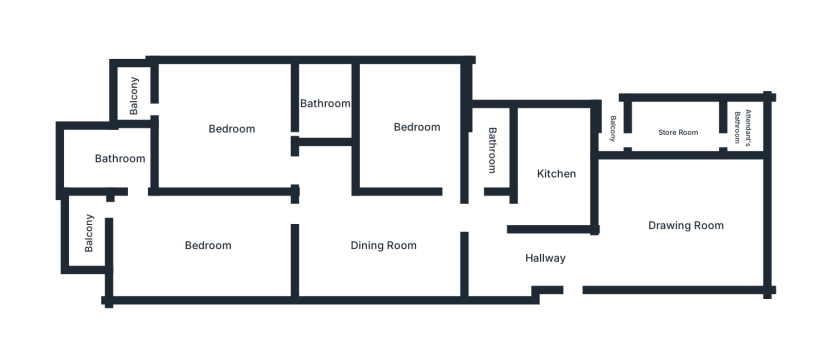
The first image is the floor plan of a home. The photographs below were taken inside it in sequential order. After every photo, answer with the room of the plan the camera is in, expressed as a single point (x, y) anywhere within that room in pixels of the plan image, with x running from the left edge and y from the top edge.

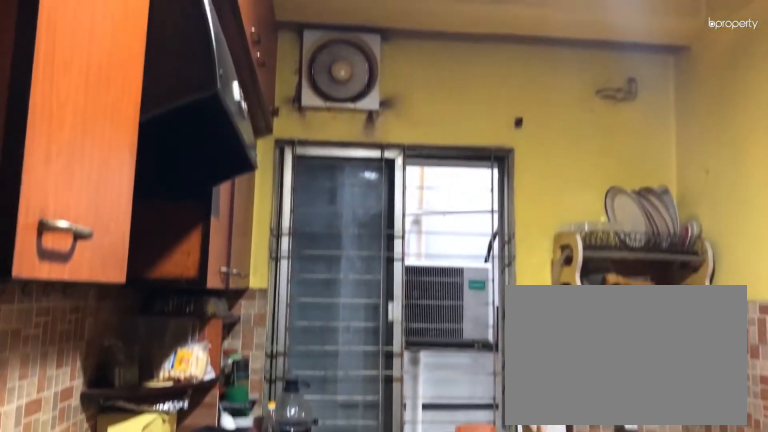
(557, 170)
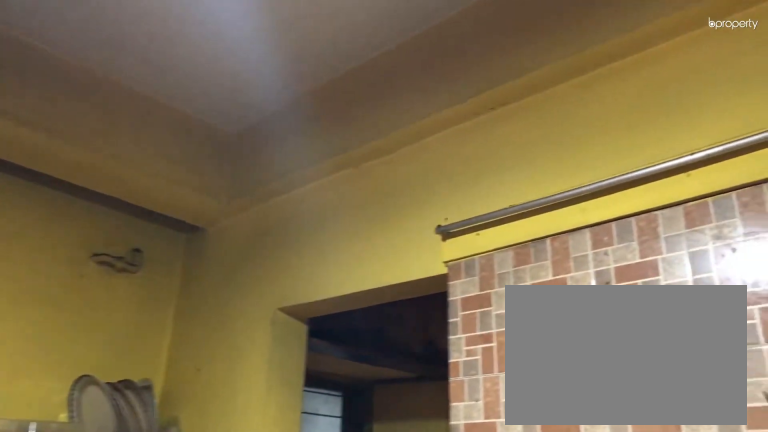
(557, 170)
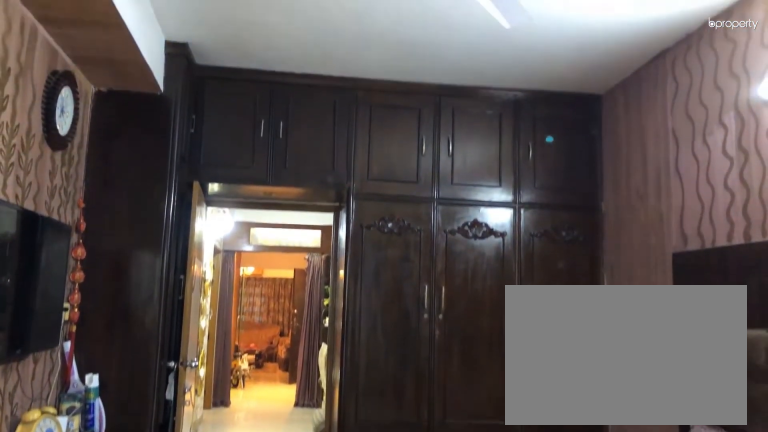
(209, 249)
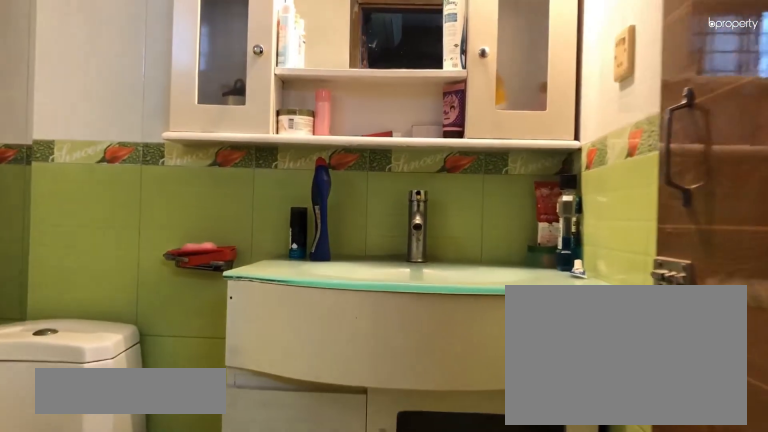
(118, 155)
